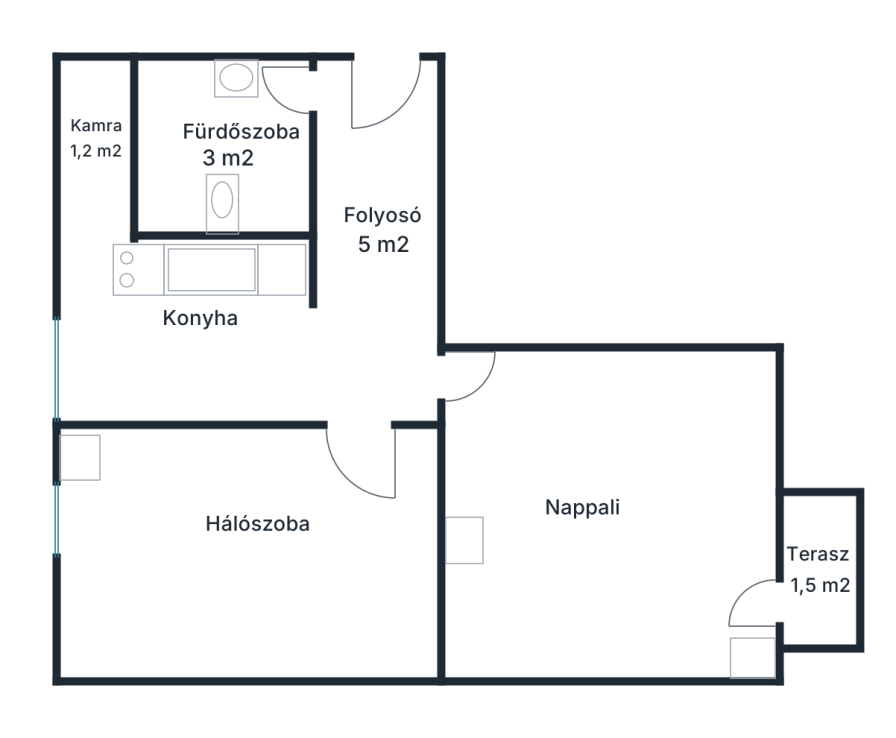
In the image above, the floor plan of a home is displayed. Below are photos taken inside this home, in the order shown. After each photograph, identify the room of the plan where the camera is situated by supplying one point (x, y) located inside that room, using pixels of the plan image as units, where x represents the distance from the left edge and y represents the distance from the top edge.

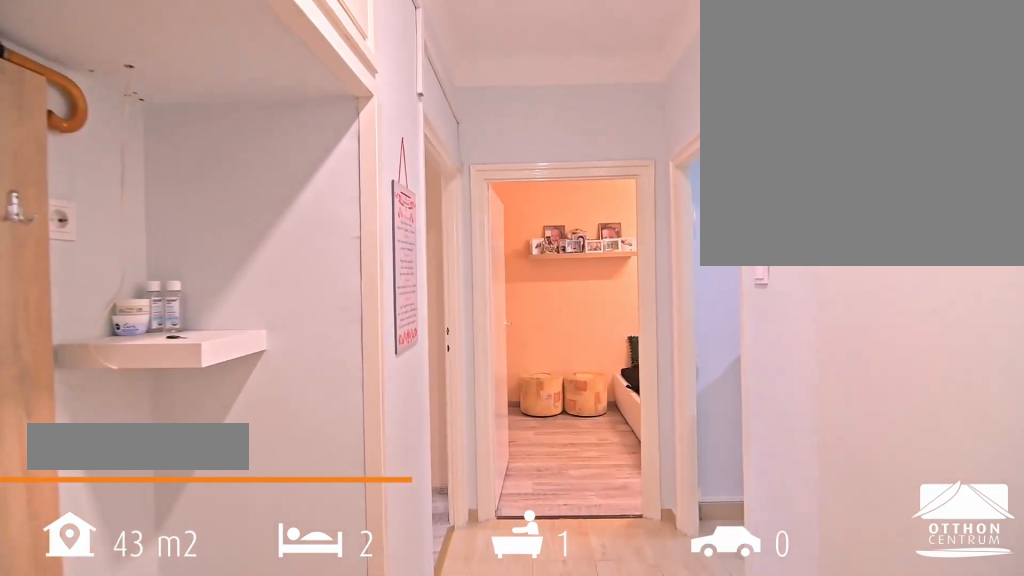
(377, 231)
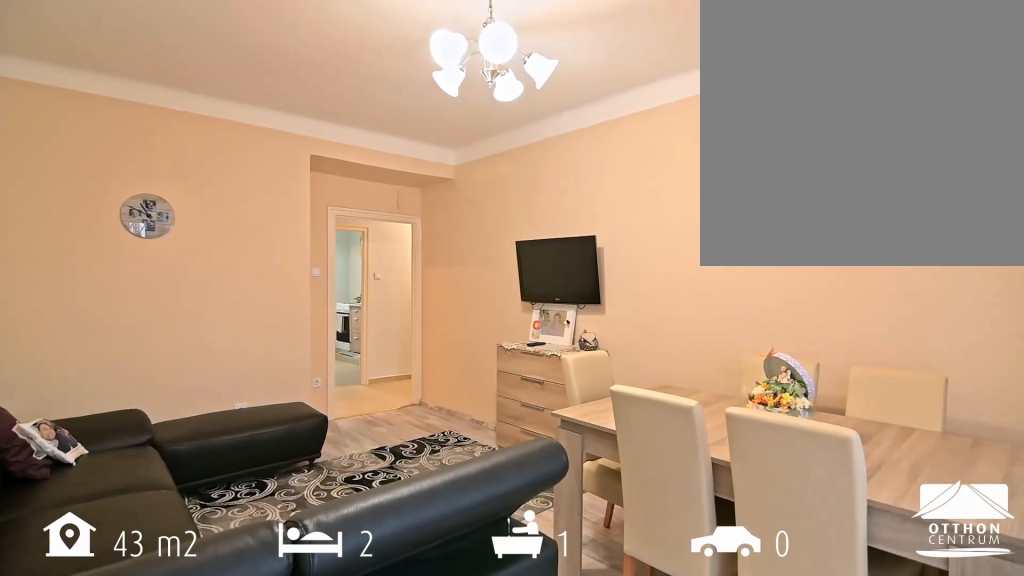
(609, 523)
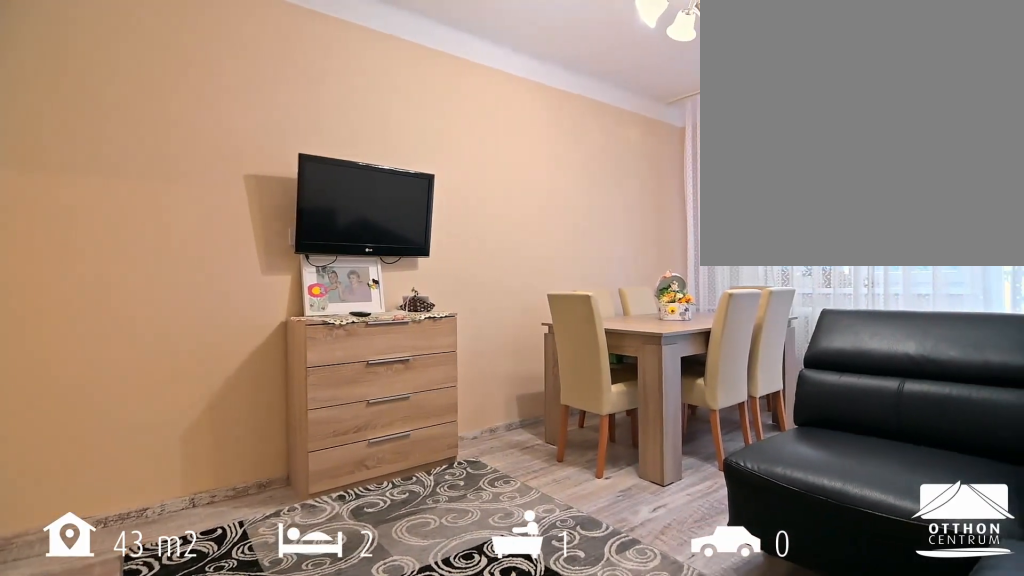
(609, 523)
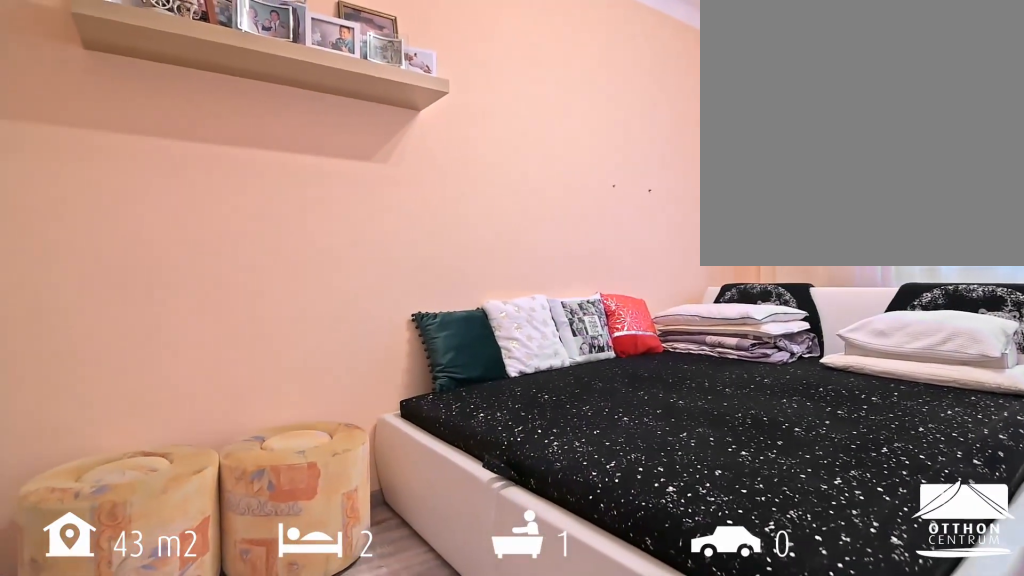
(239, 553)
